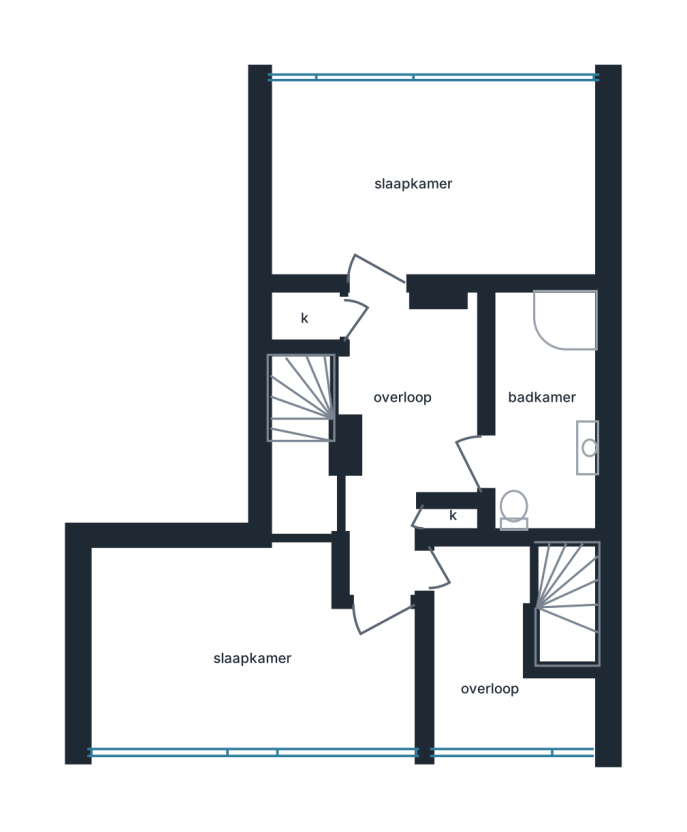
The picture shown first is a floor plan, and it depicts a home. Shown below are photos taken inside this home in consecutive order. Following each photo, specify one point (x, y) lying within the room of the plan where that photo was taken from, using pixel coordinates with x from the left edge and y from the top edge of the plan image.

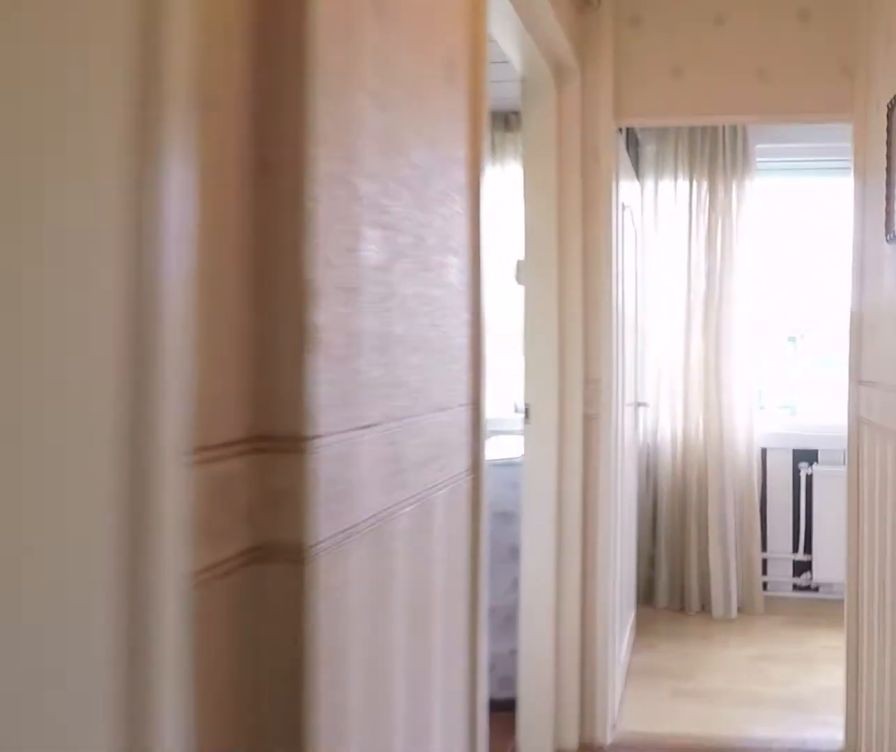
(405, 427)
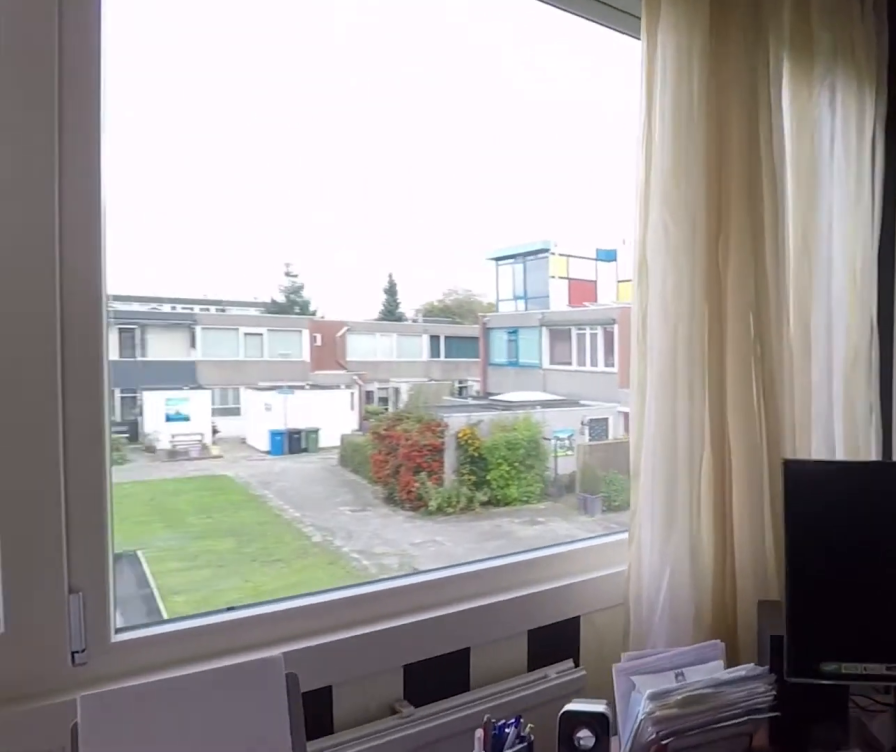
(353, 670)
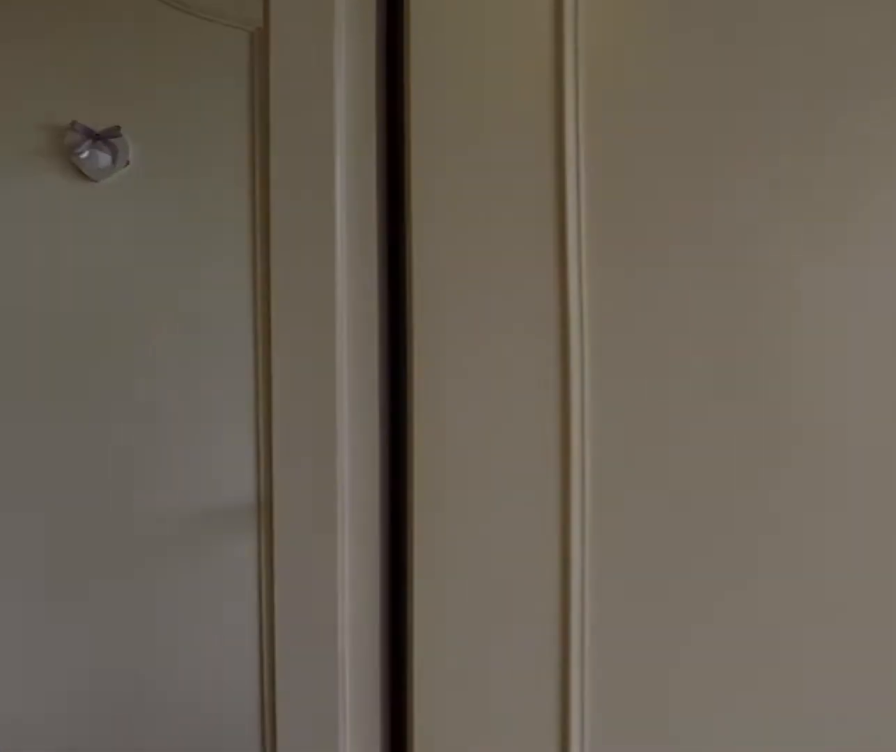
(353, 670)
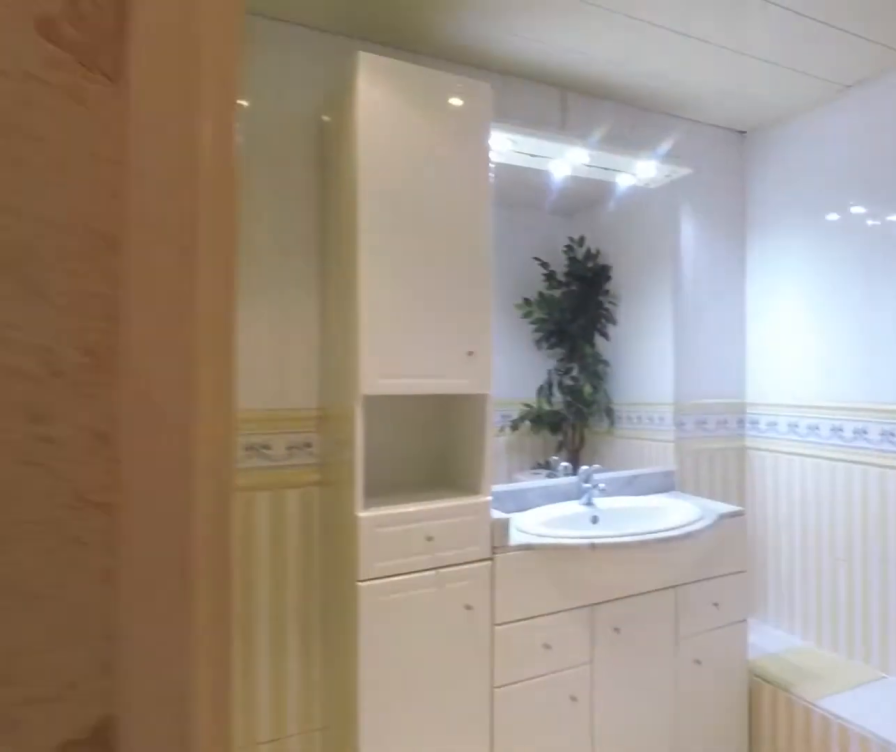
(406, 427)
